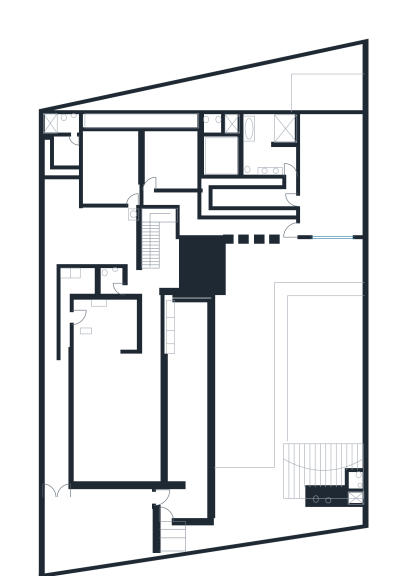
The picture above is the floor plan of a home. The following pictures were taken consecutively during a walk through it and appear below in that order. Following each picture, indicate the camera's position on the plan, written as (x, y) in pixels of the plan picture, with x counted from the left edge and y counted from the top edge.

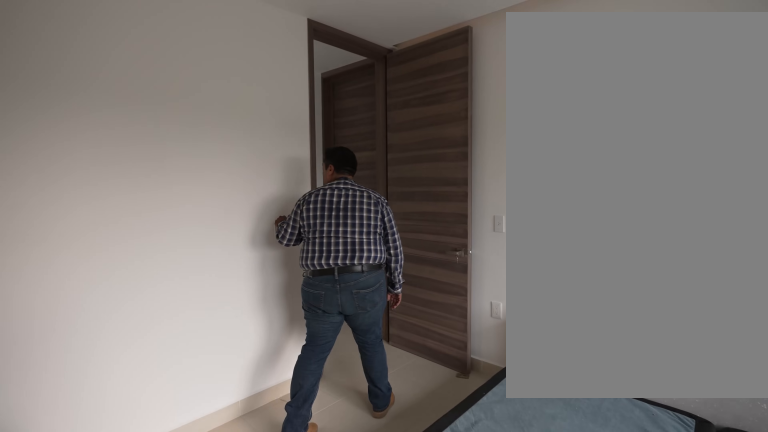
(173, 157)
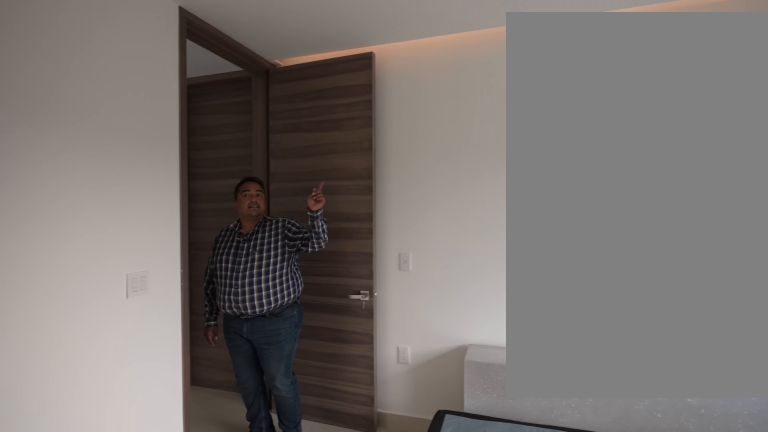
(161, 169)
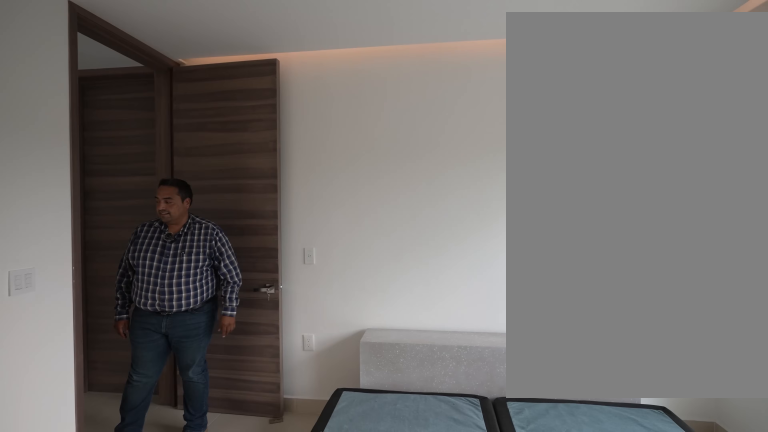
(159, 173)
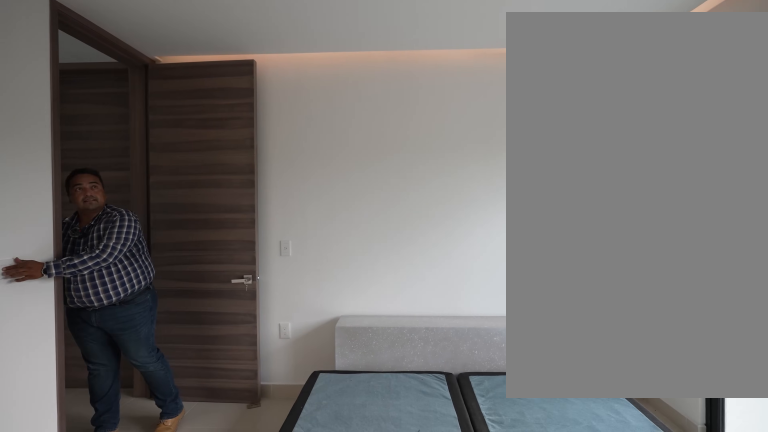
(157, 174)
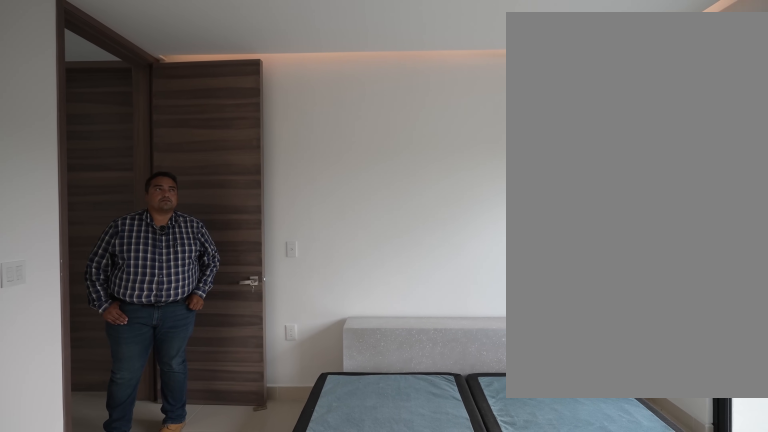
(176, 173)
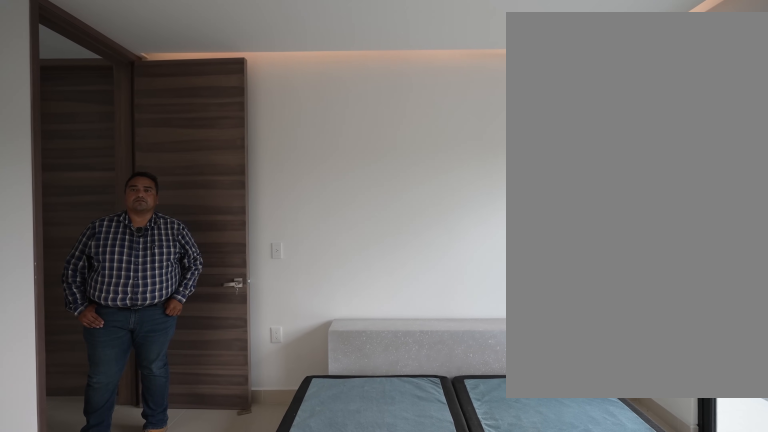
(179, 172)
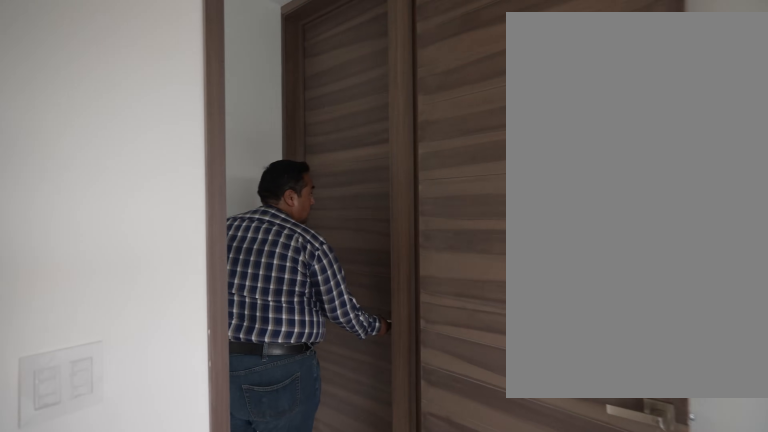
(178, 171)
